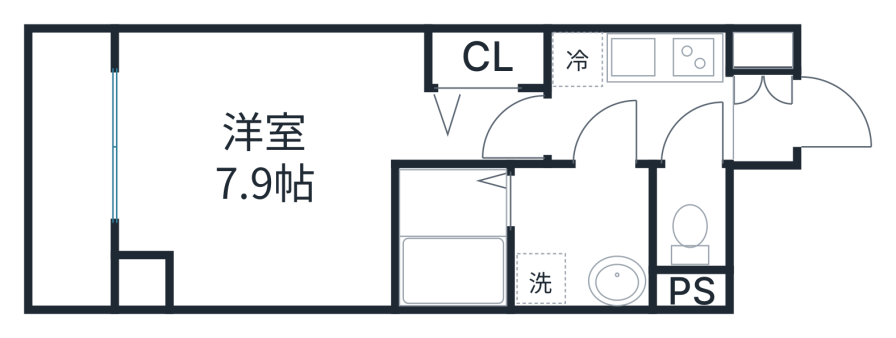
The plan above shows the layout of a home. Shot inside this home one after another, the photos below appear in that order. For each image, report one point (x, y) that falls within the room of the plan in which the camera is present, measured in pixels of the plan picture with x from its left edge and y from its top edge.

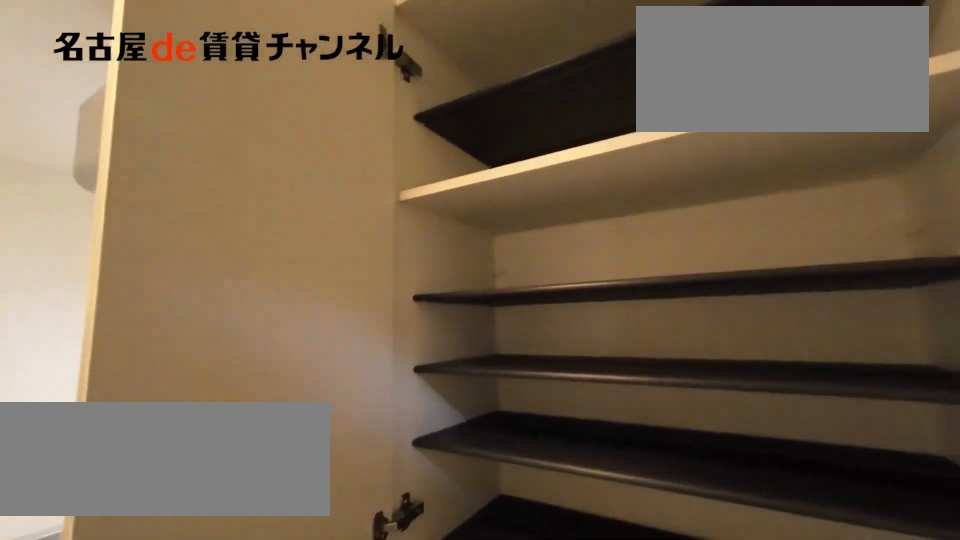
(763, 96)
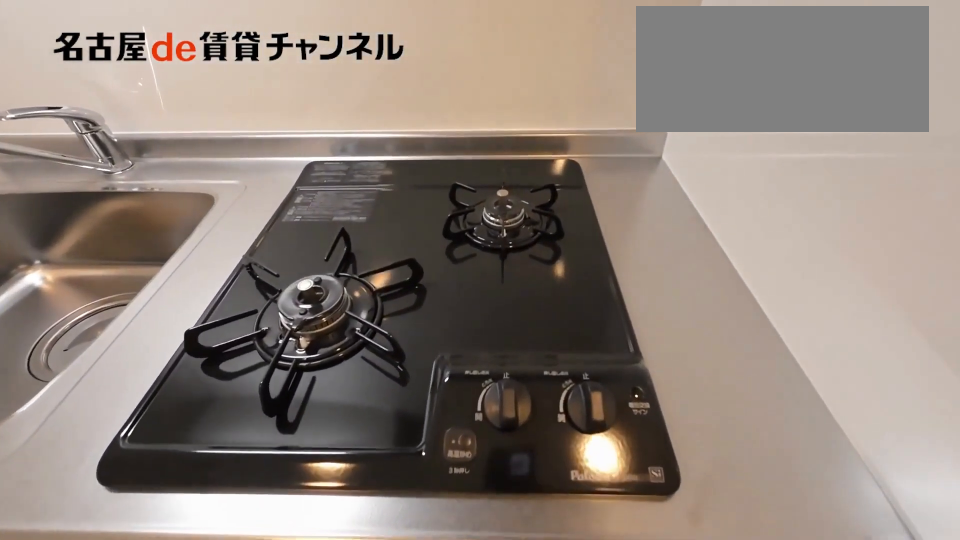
(638, 74)
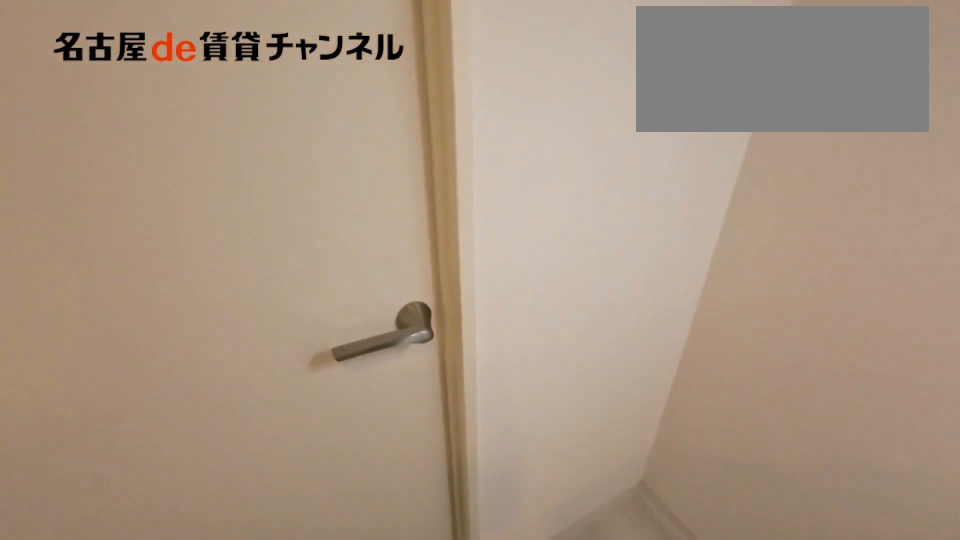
(638, 74)
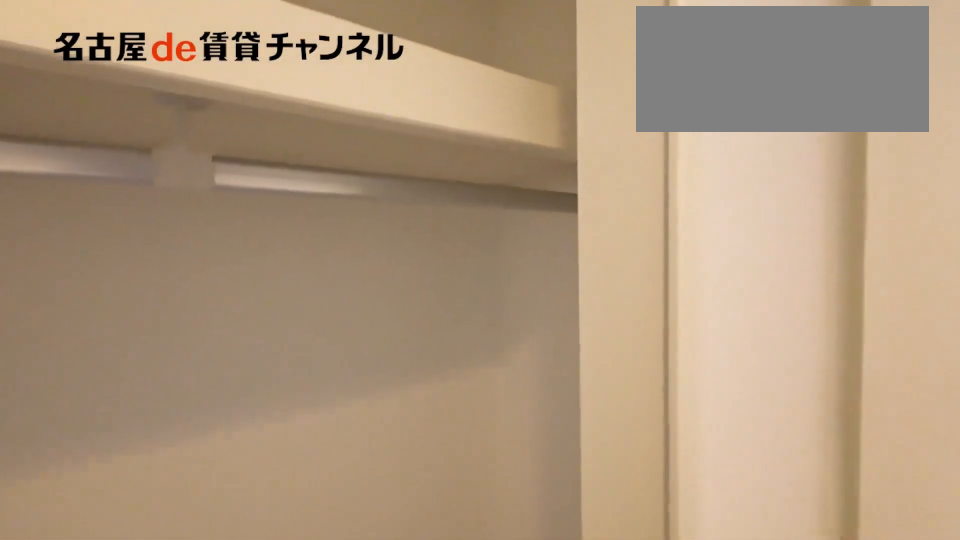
(488, 58)
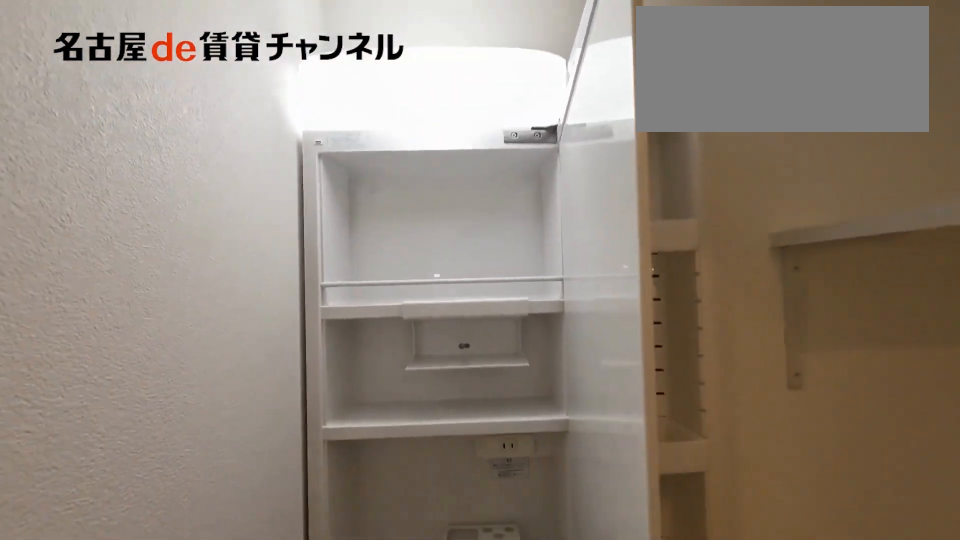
(580, 236)
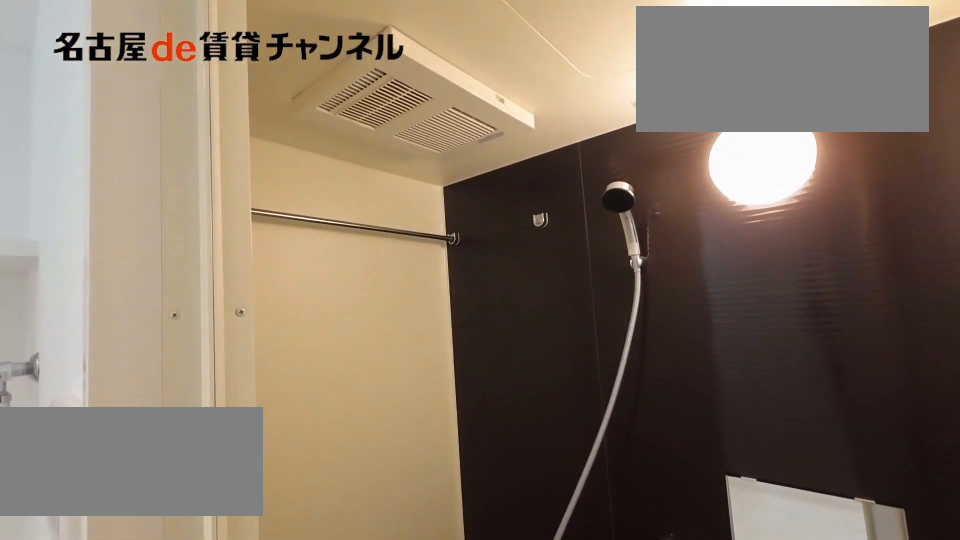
(453, 238)
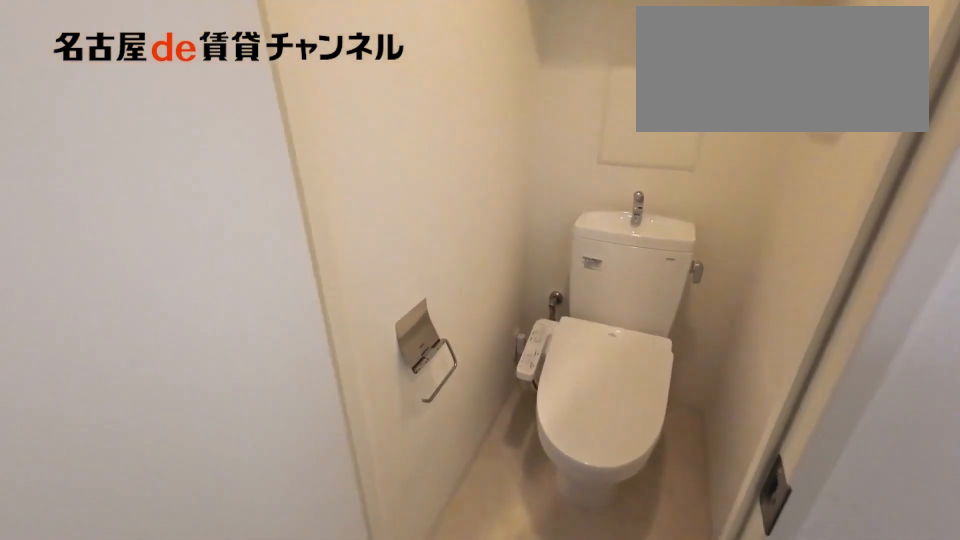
(689, 239)
